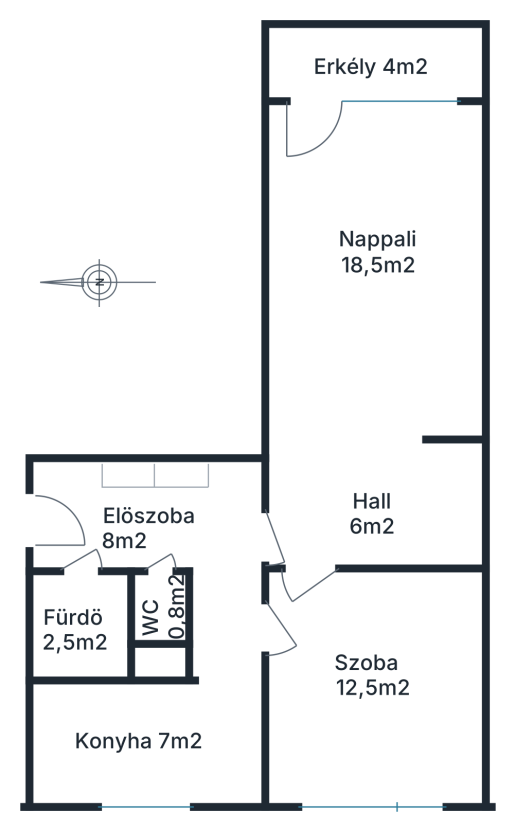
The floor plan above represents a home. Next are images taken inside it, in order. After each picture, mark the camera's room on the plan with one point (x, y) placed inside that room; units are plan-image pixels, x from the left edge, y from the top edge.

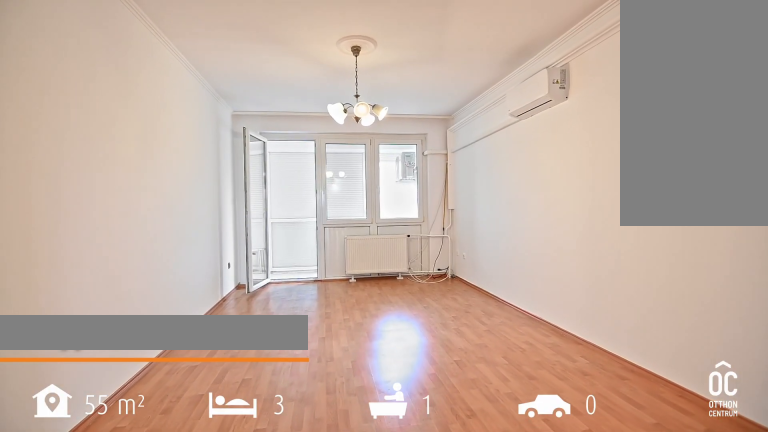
(372, 257)
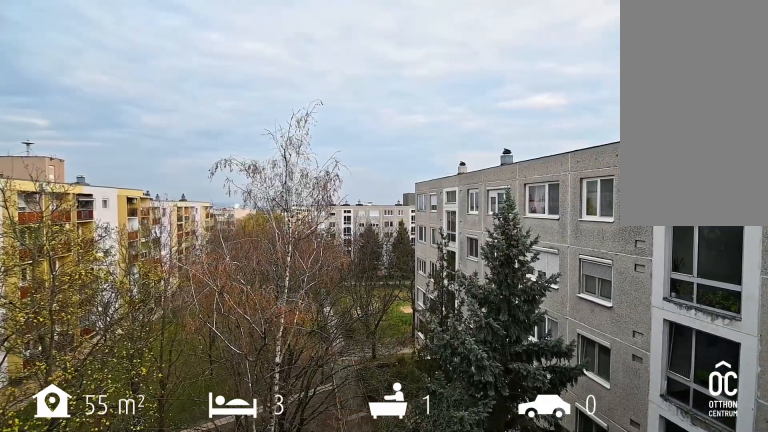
(372, 61)
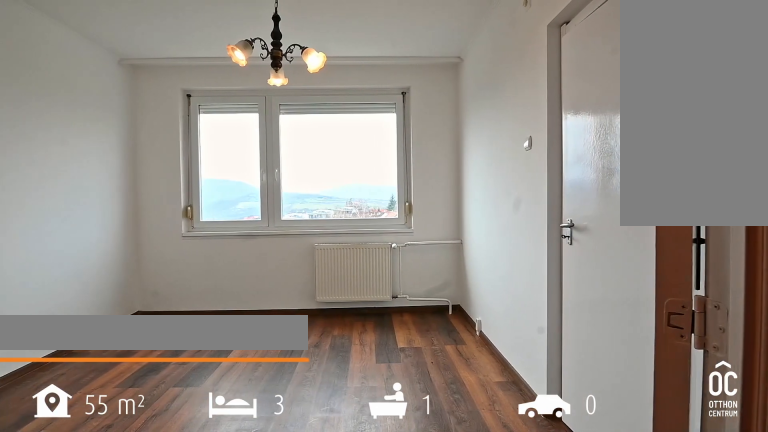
(372, 700)
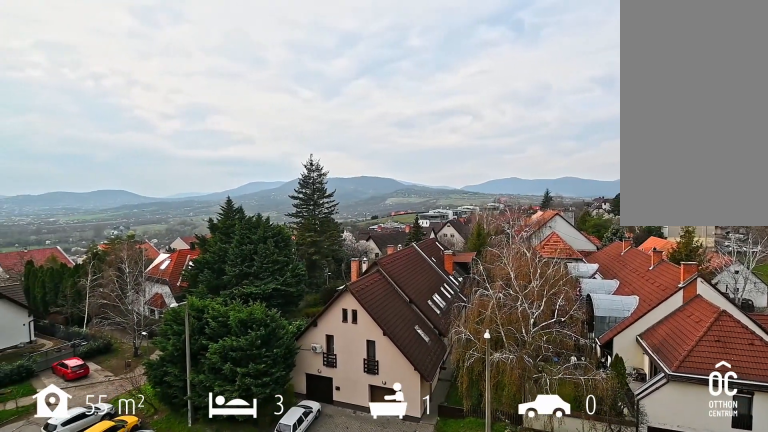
(372, 700)
